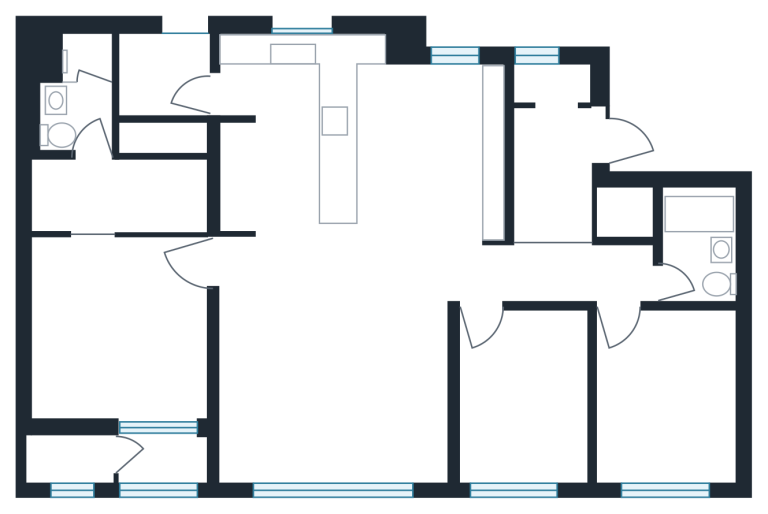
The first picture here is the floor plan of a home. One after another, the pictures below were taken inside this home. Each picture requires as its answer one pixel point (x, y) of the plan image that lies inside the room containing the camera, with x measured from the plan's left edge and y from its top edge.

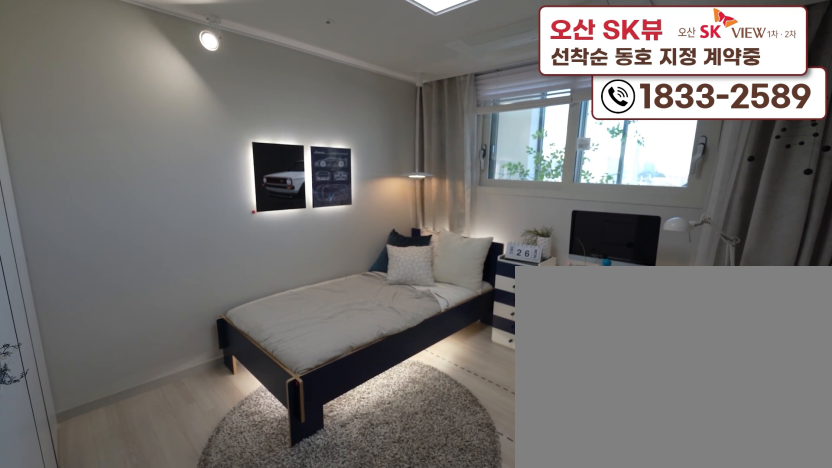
(659, 435)
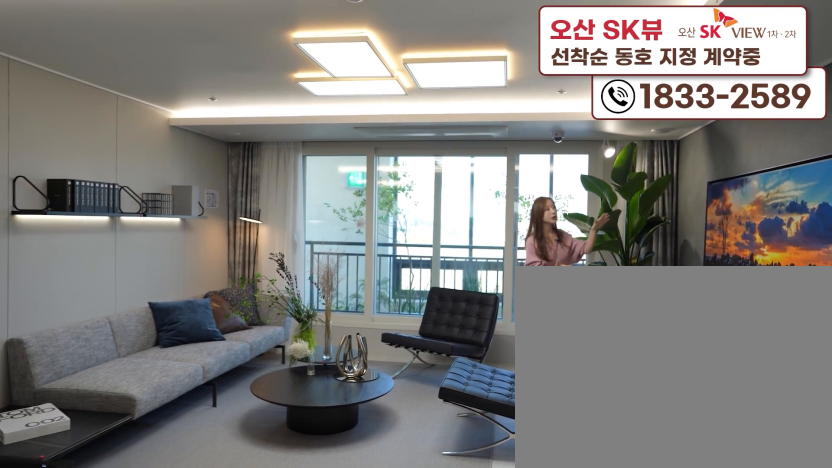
(337, 423)
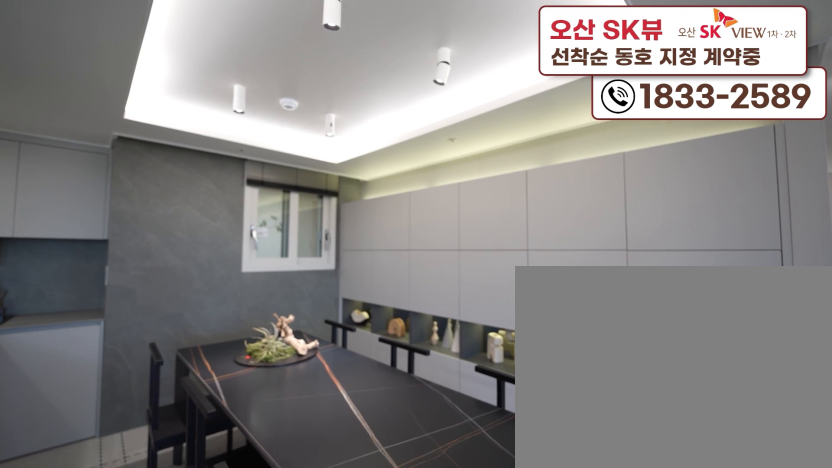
(306, 243)
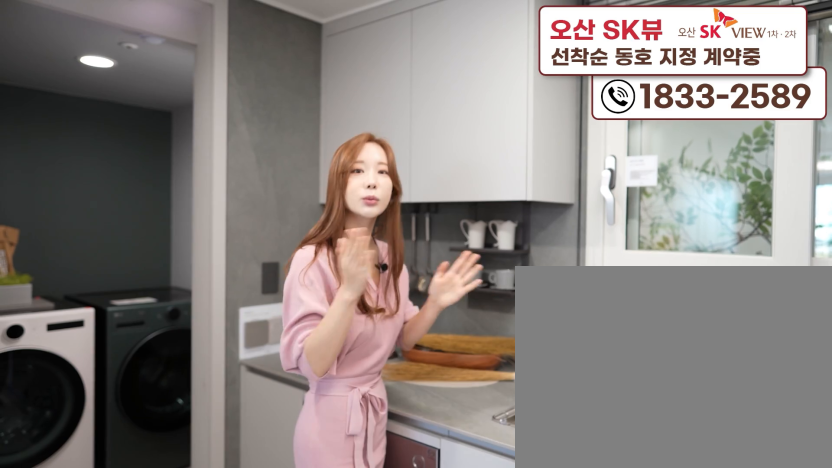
(306, 243)
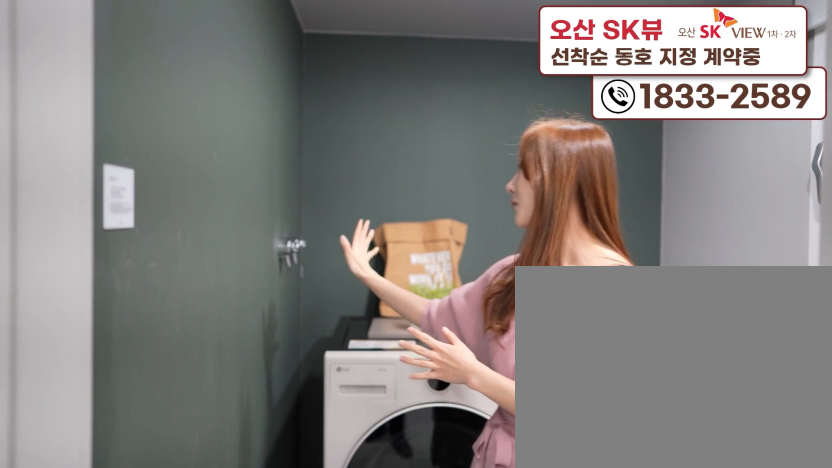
(174, 87)
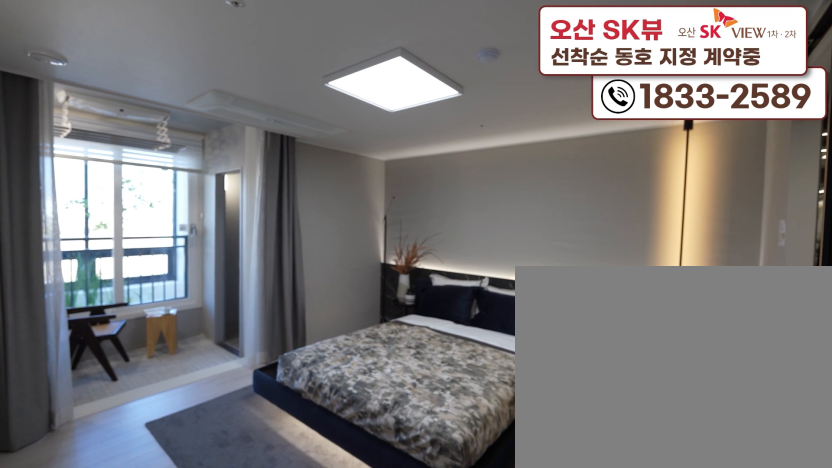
(122, 380)
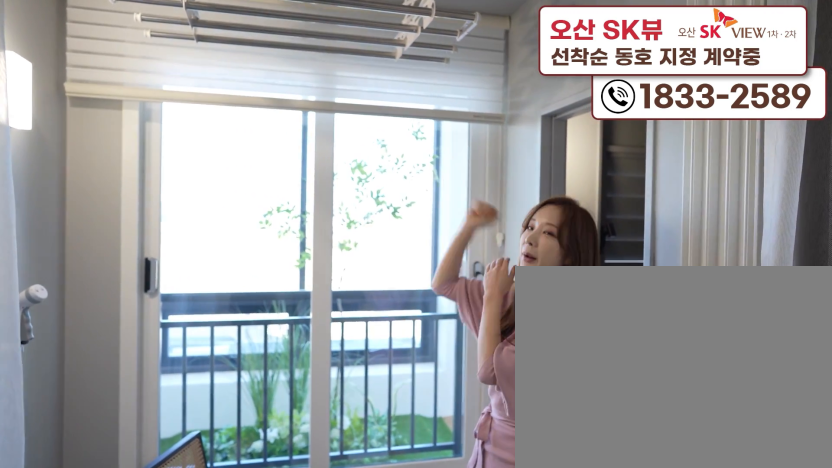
(160, 477)
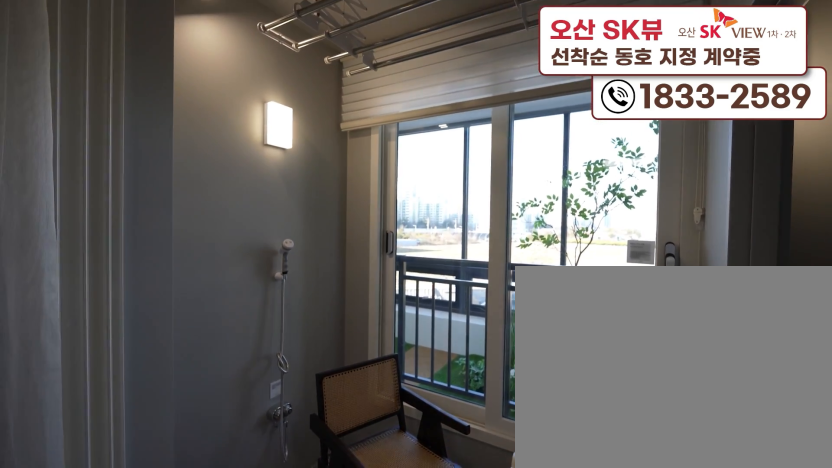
(160, 477)
